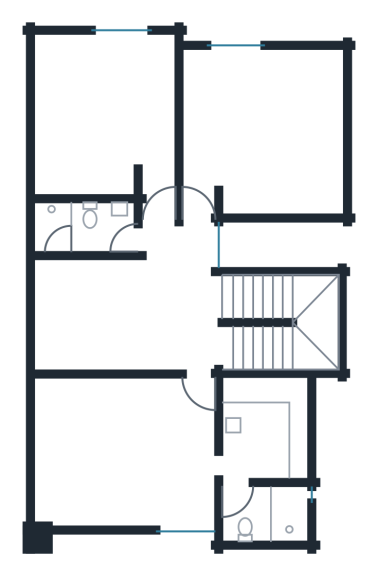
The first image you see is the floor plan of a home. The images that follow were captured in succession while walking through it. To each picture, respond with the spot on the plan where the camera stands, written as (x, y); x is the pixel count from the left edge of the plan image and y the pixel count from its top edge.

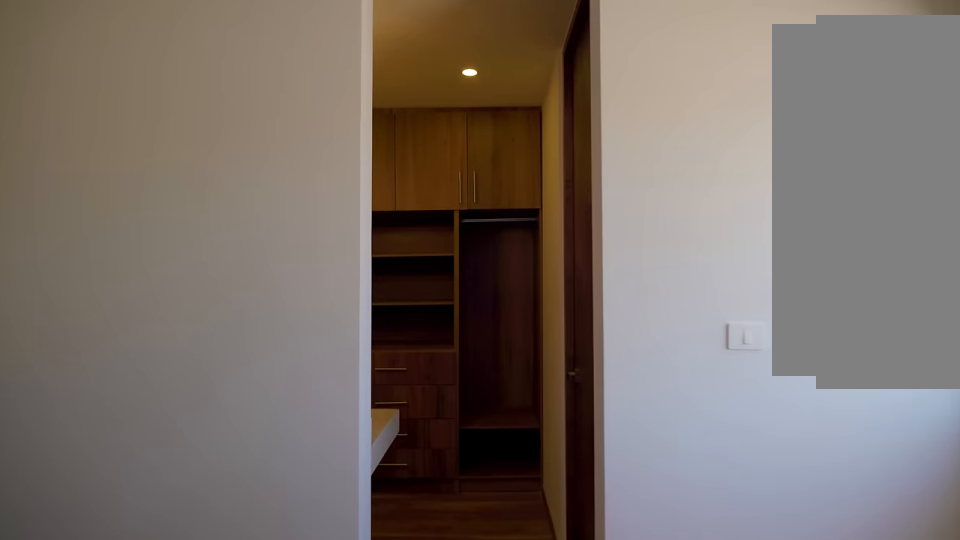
(173, 482)
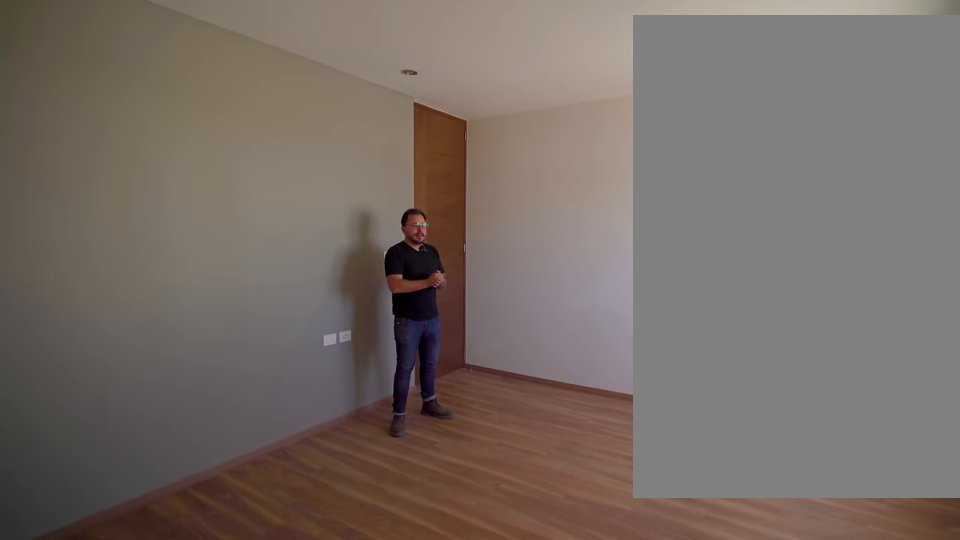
(56, 506)
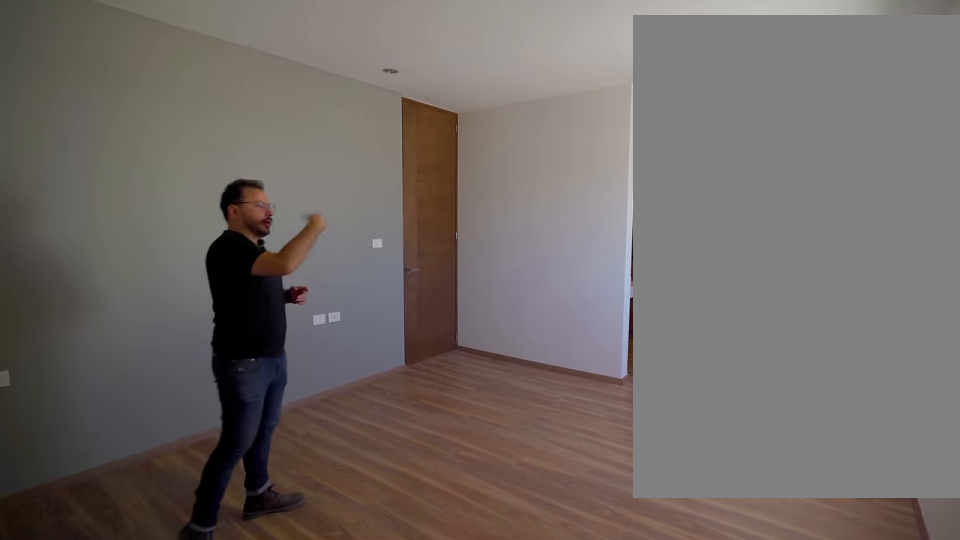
(54, 504)
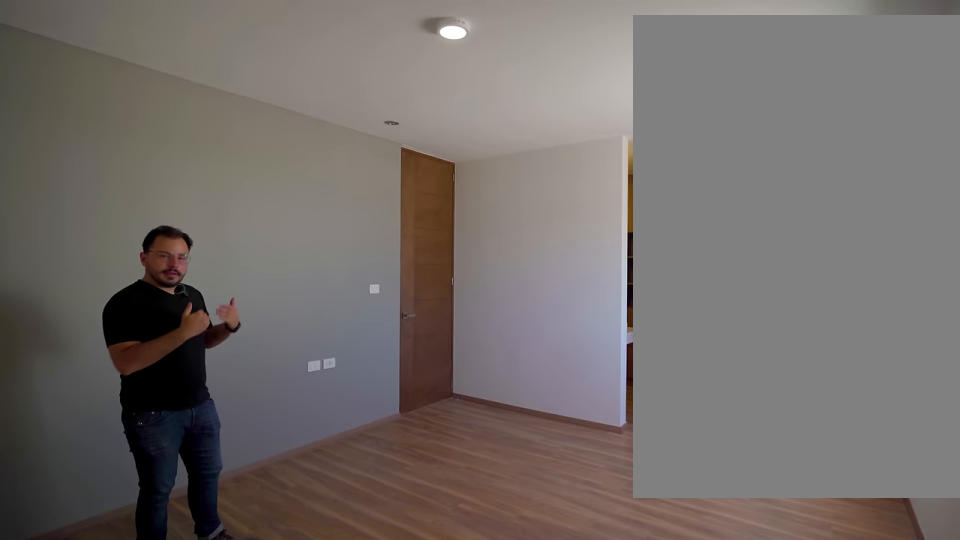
(54, 504)
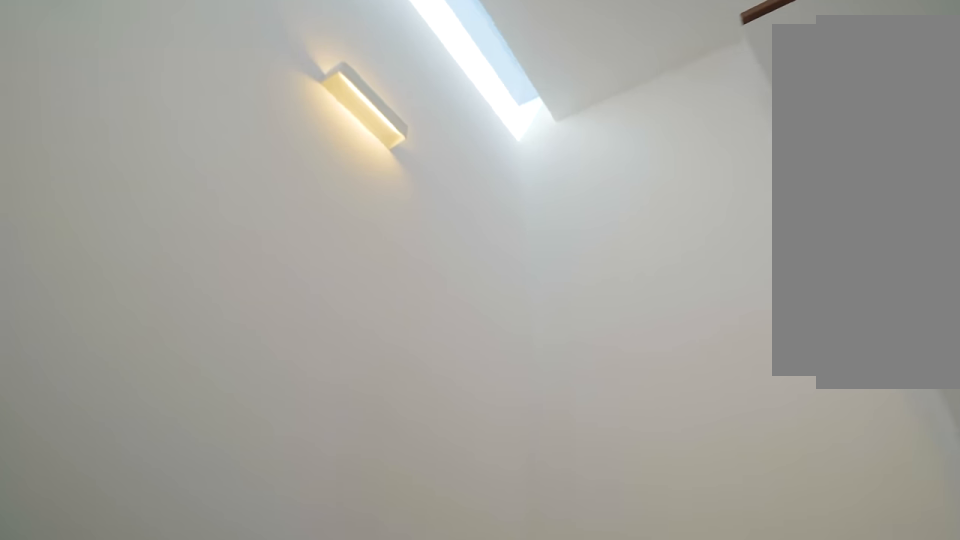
(282, 294)
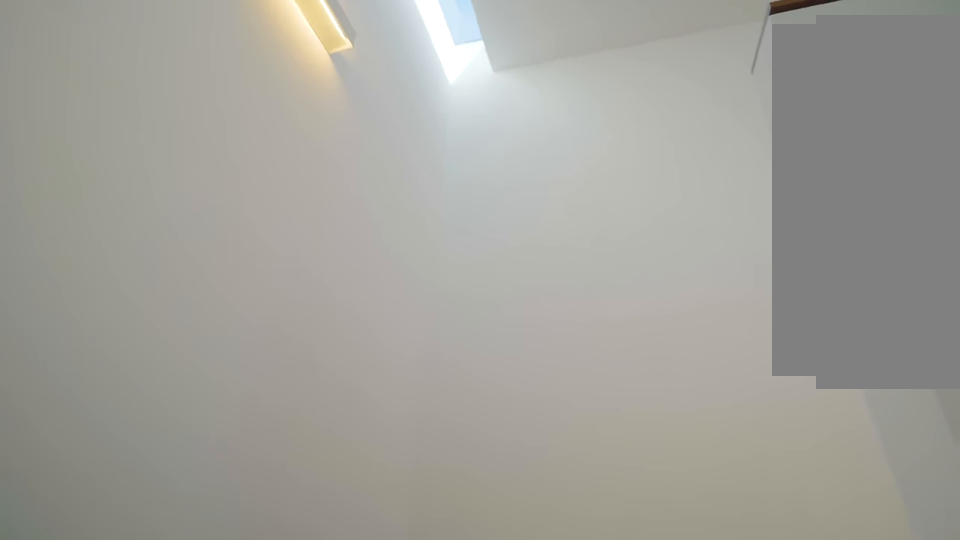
(285, 294)
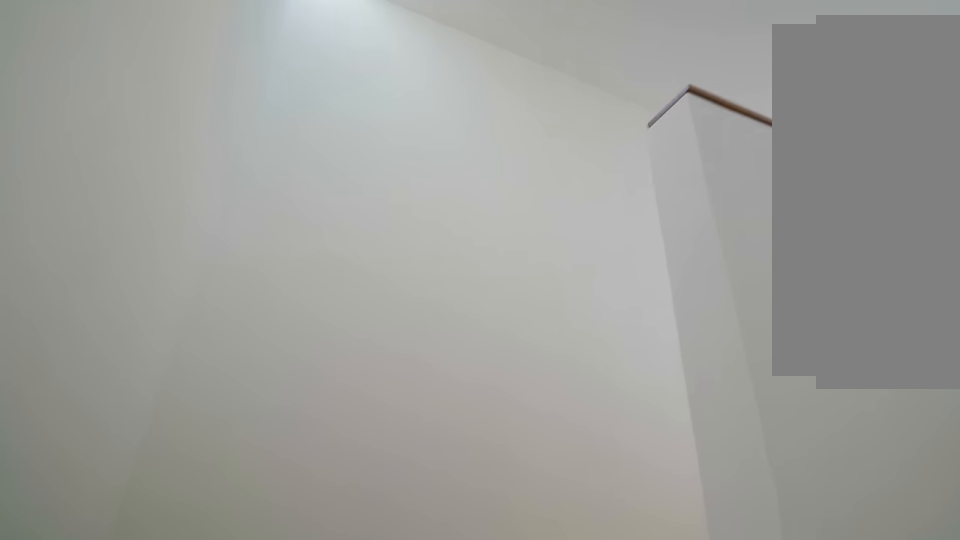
(308, 299)
